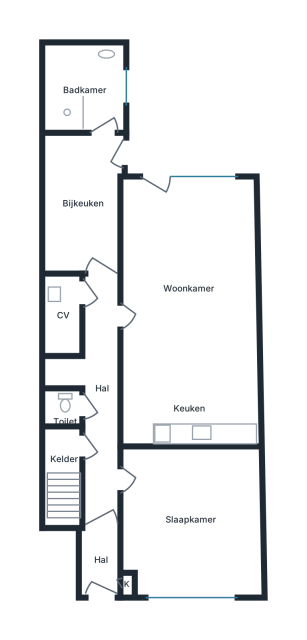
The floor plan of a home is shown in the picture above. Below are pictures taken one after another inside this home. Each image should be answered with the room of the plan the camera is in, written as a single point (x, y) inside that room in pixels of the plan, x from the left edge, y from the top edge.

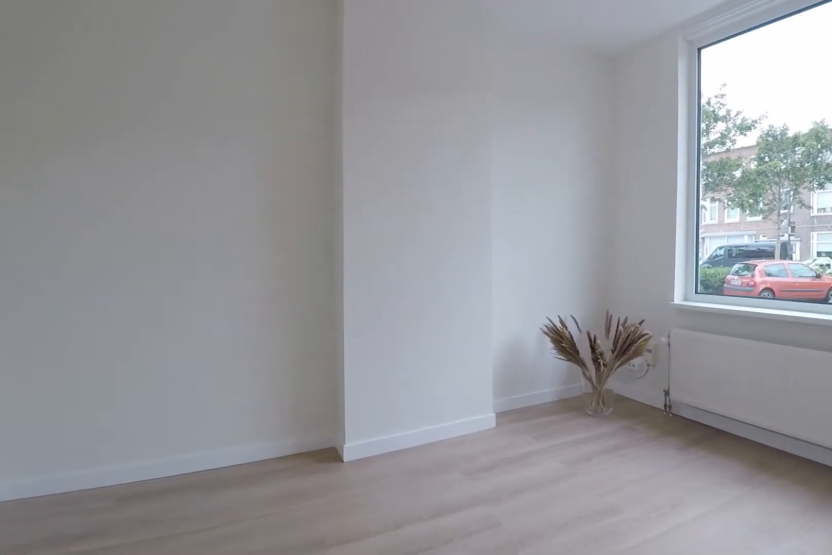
(191, 520)
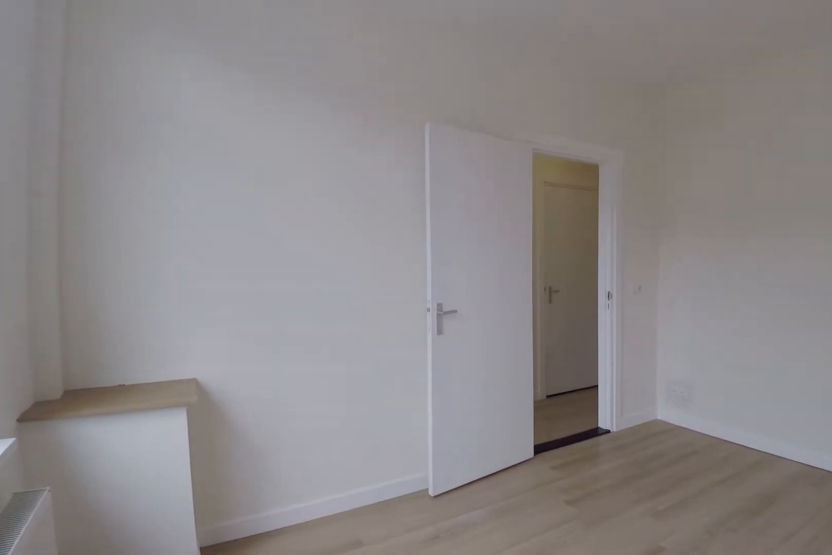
(191, 520)
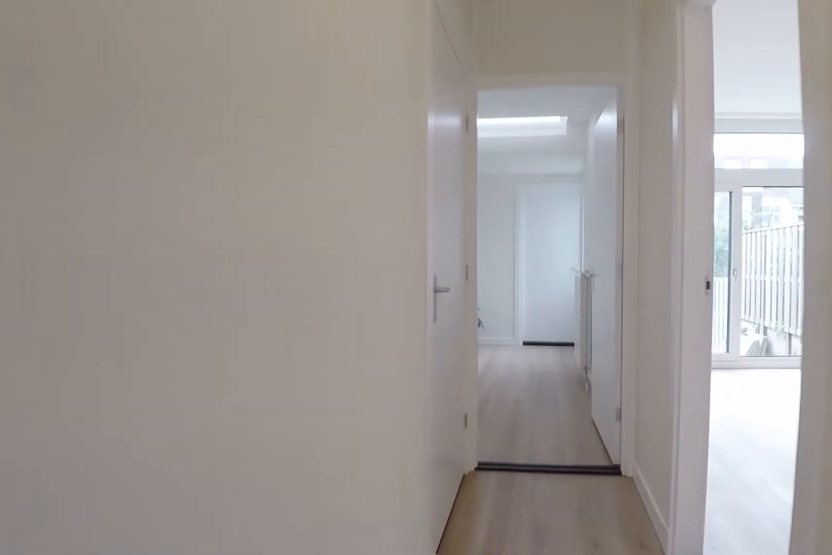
(97, 397)
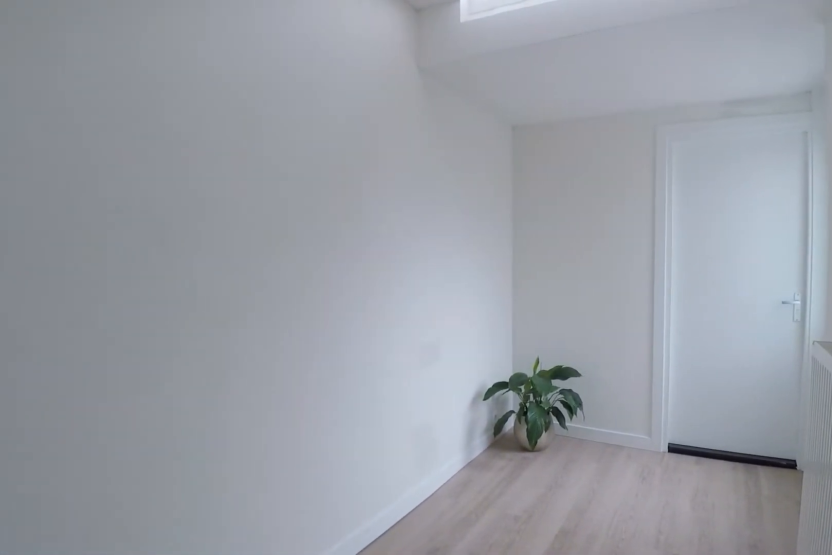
(83, 202)
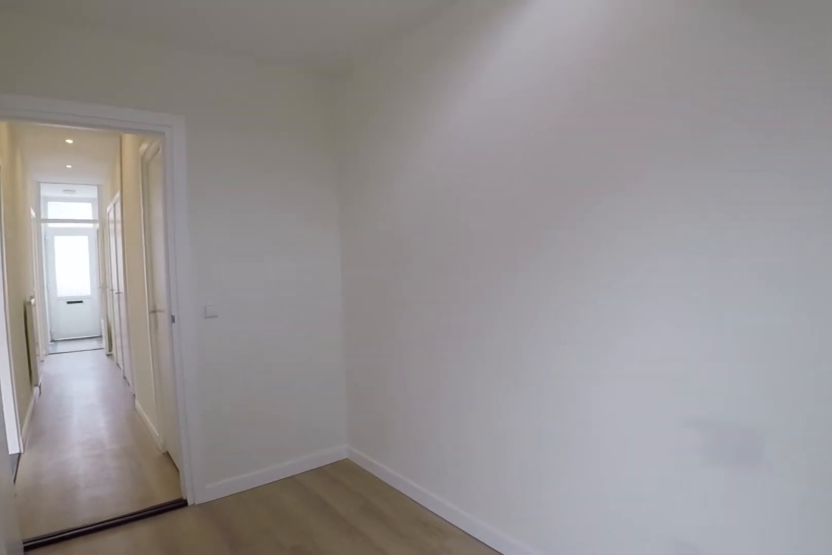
(83, 202)
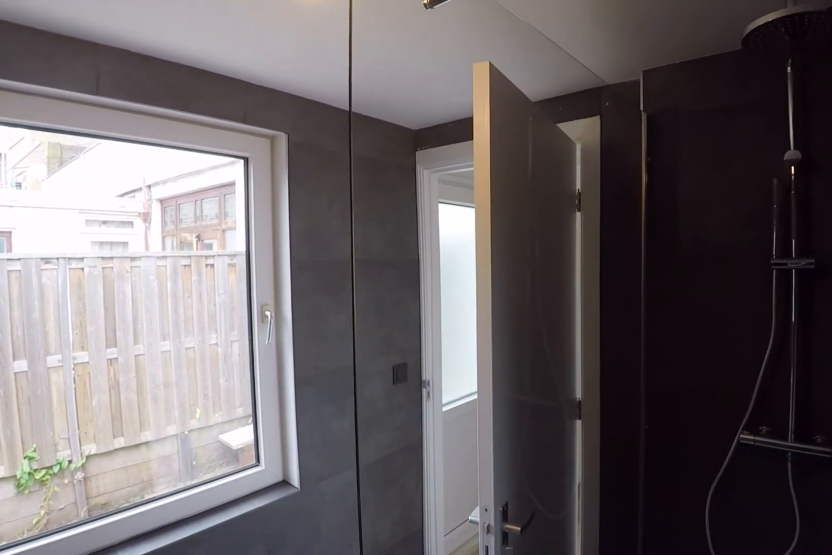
(84, 90)
